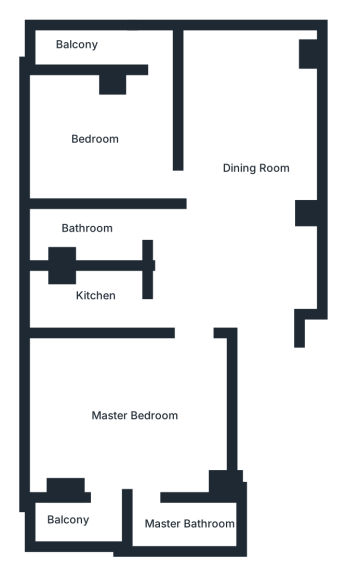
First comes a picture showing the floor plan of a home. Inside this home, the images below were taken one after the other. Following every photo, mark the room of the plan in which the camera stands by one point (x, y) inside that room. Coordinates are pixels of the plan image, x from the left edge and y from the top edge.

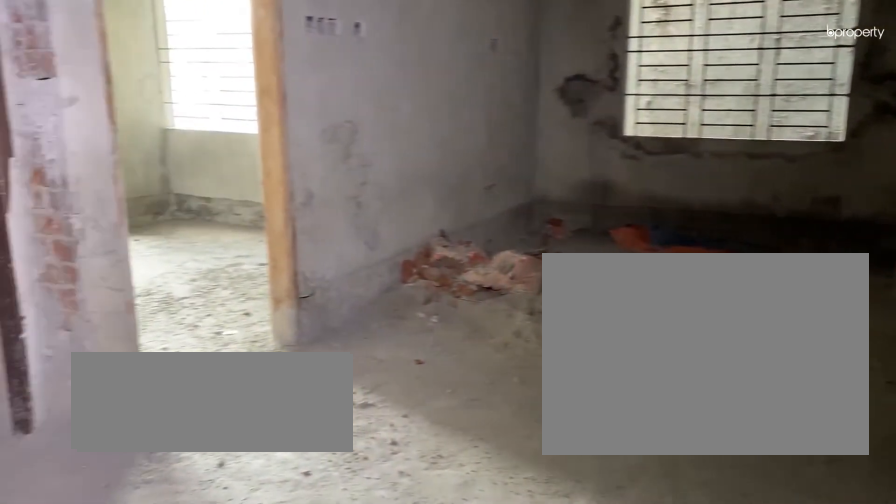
(252, 210)
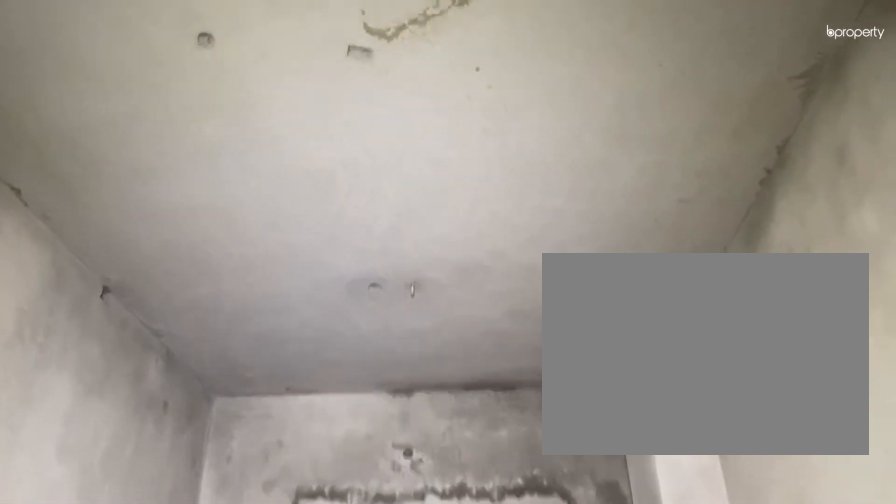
(252, 210)
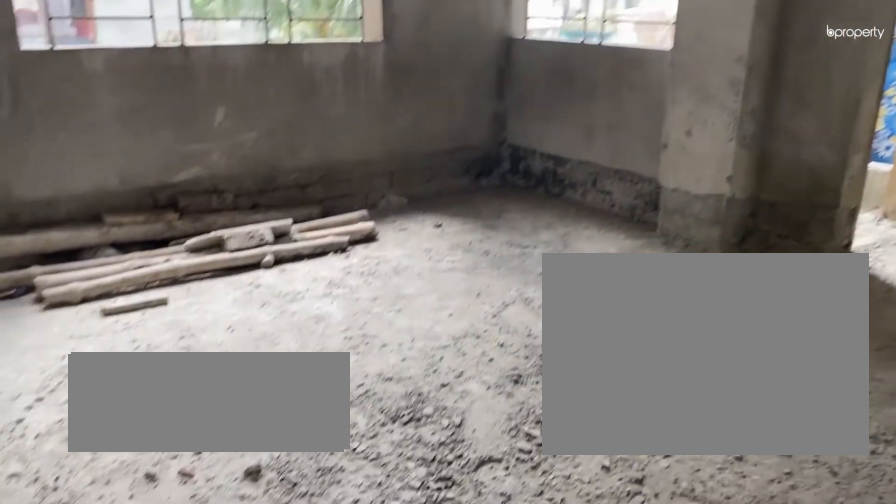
(109, 139)
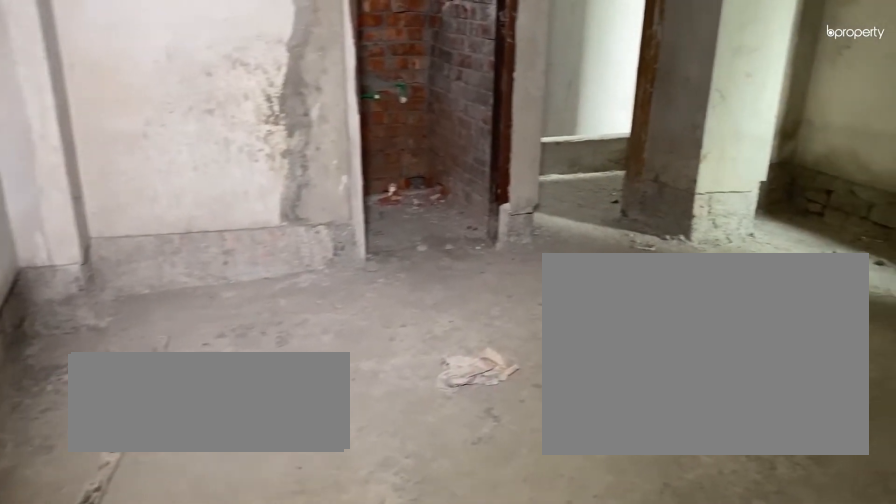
(143, 414)
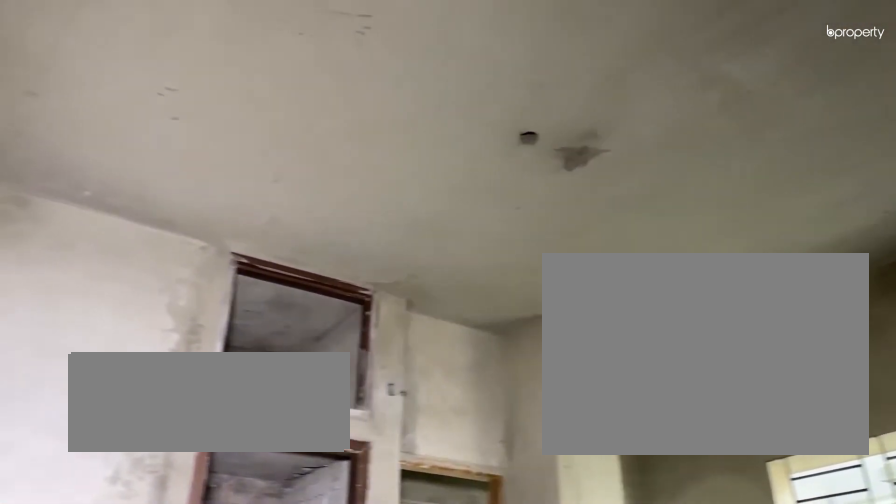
(143, 414)
